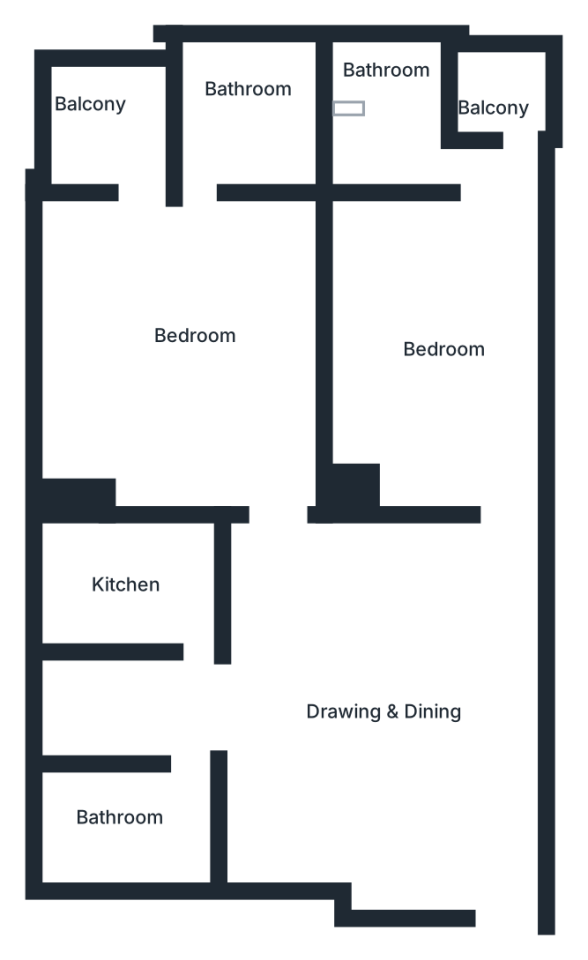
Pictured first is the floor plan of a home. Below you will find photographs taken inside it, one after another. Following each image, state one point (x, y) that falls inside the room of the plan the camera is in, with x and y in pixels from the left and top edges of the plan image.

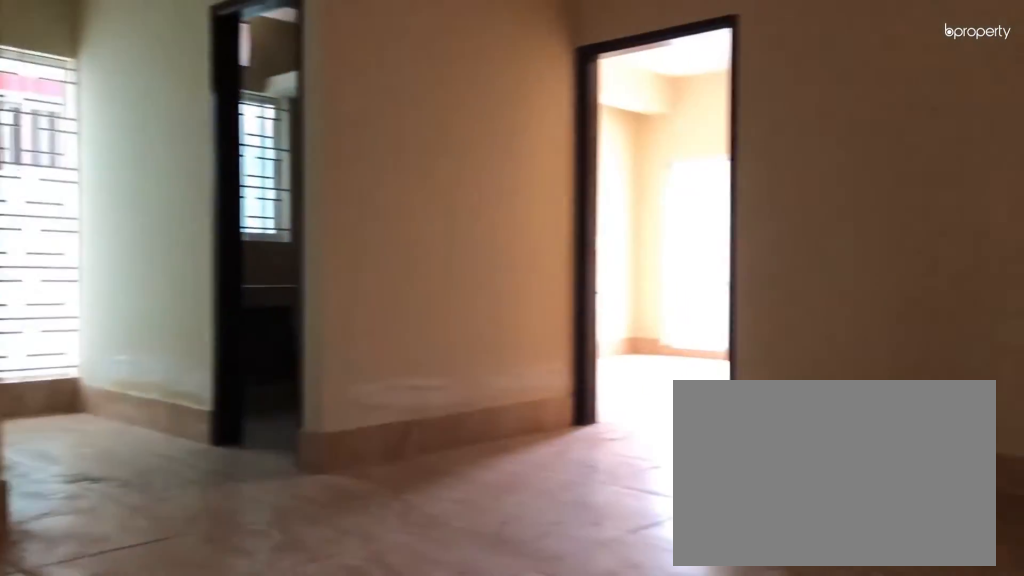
(402, 702)
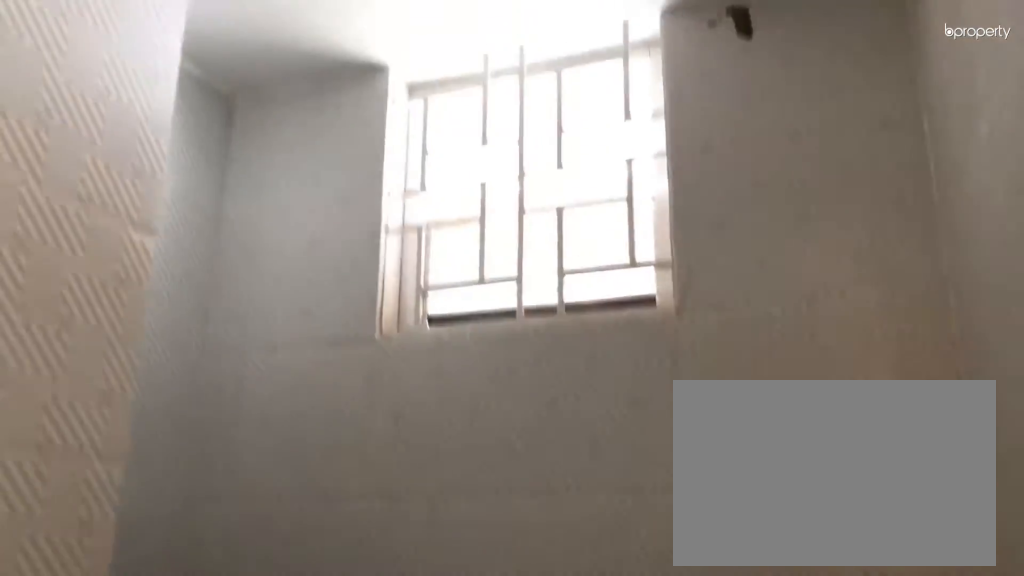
(397, 128)
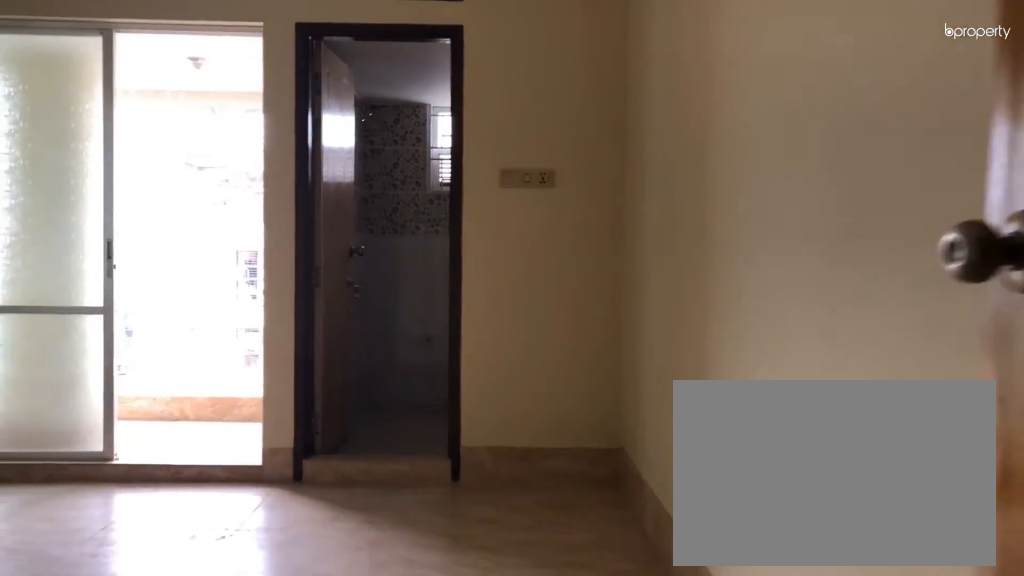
(173, 318)
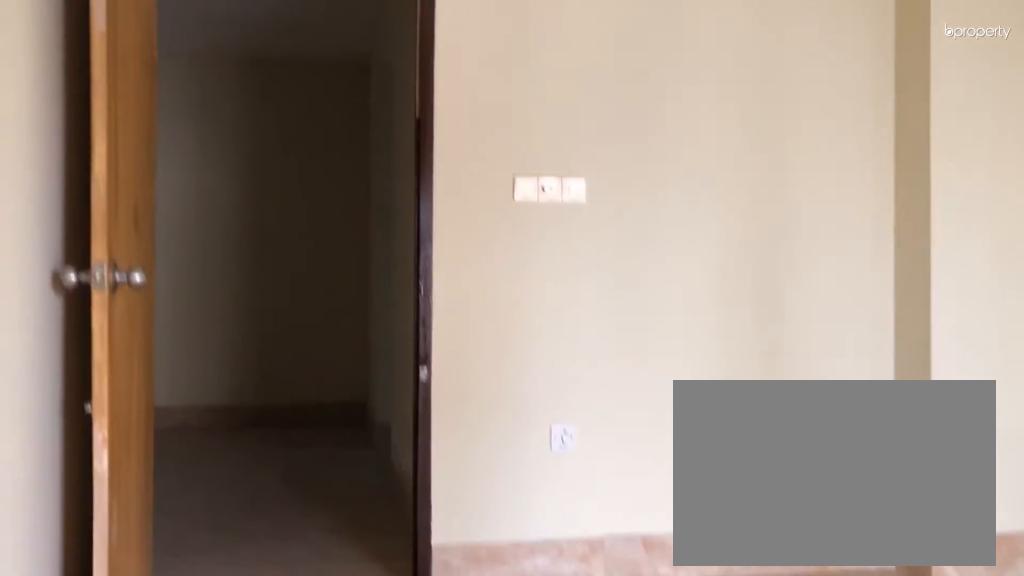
(173, 318)
